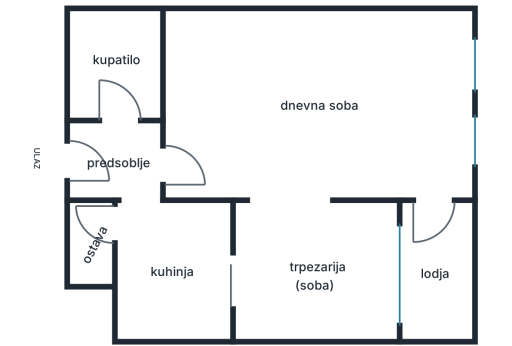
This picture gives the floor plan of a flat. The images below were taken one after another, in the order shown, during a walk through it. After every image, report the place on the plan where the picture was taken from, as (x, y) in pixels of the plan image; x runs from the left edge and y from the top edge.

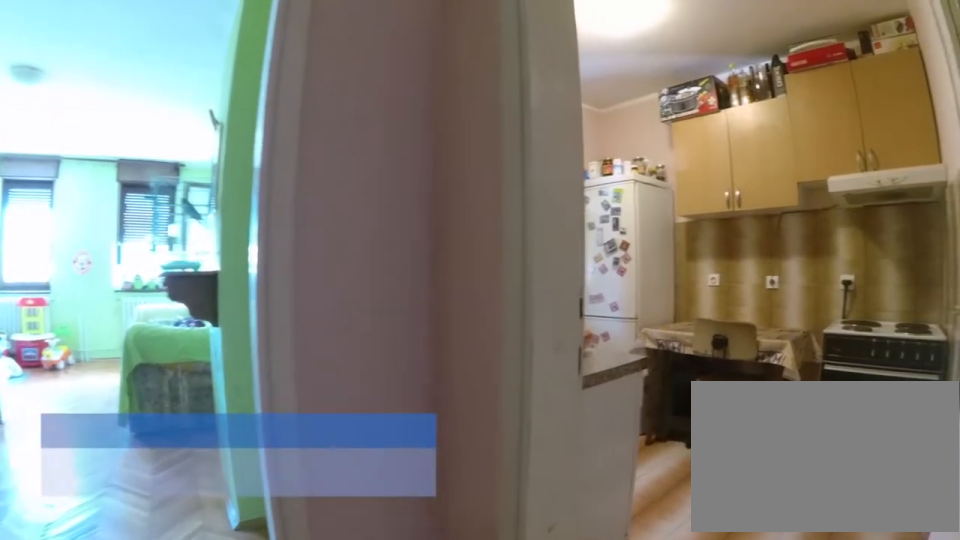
(102, 163)
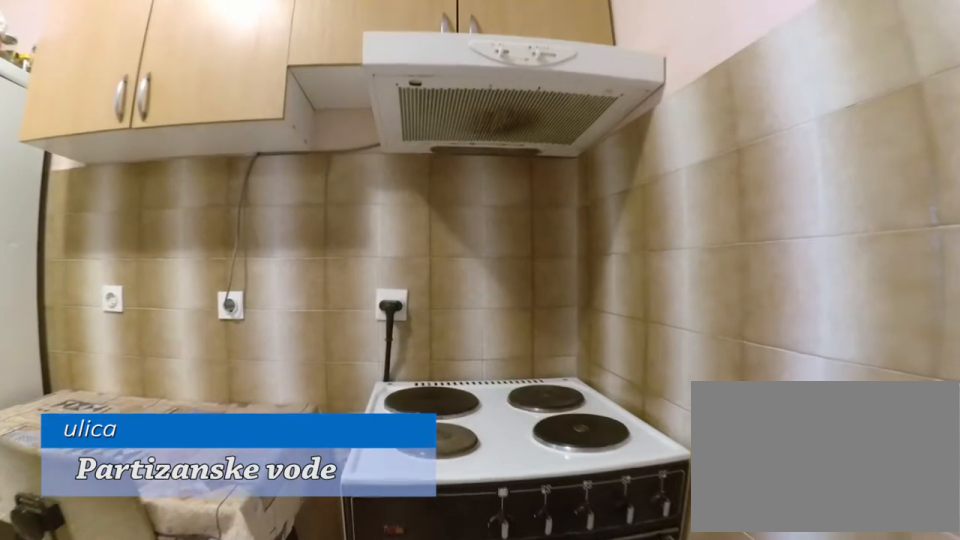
(137, 279)
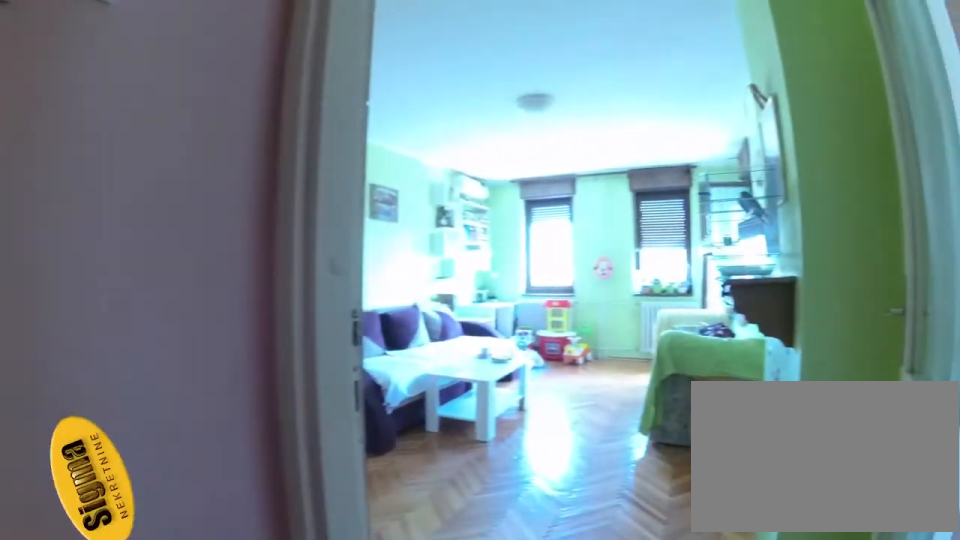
(131, 172)
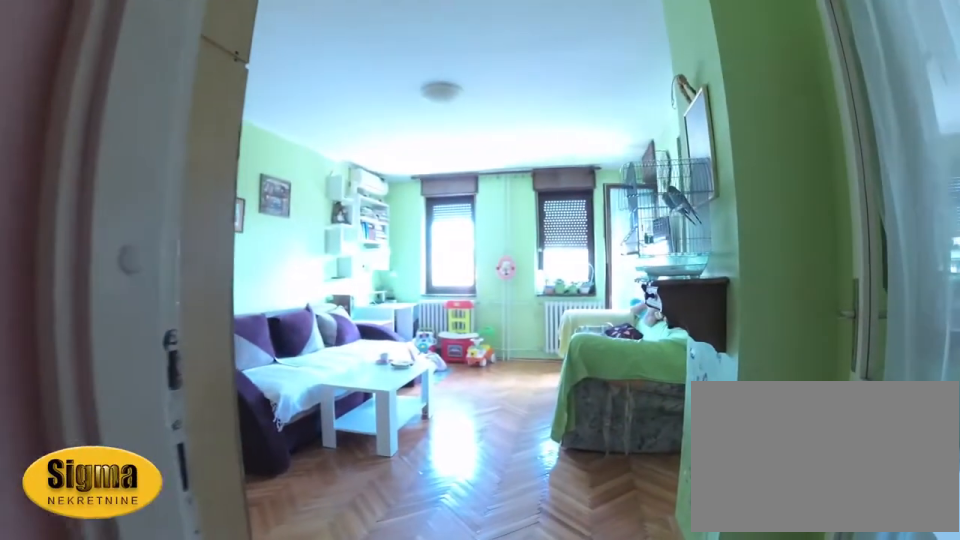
(142, 159)
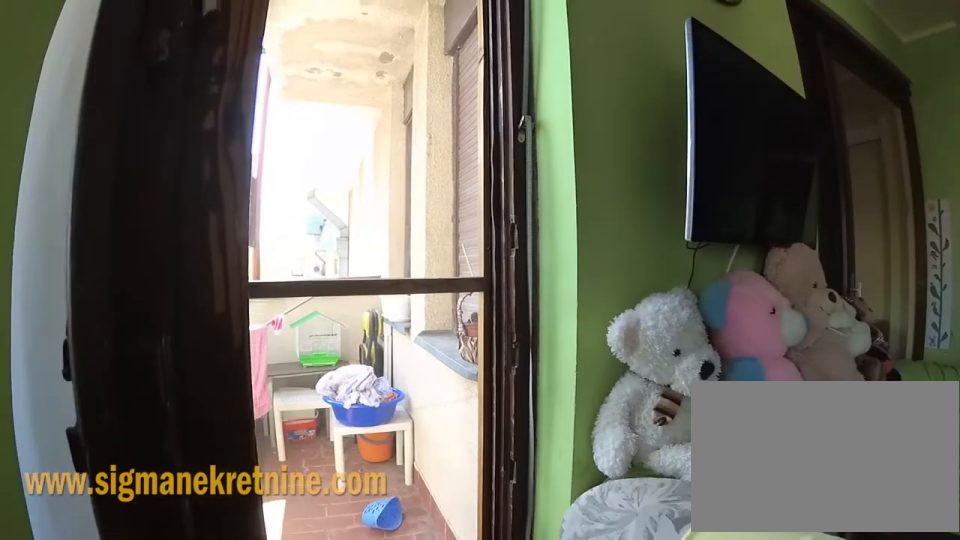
(438, 164)
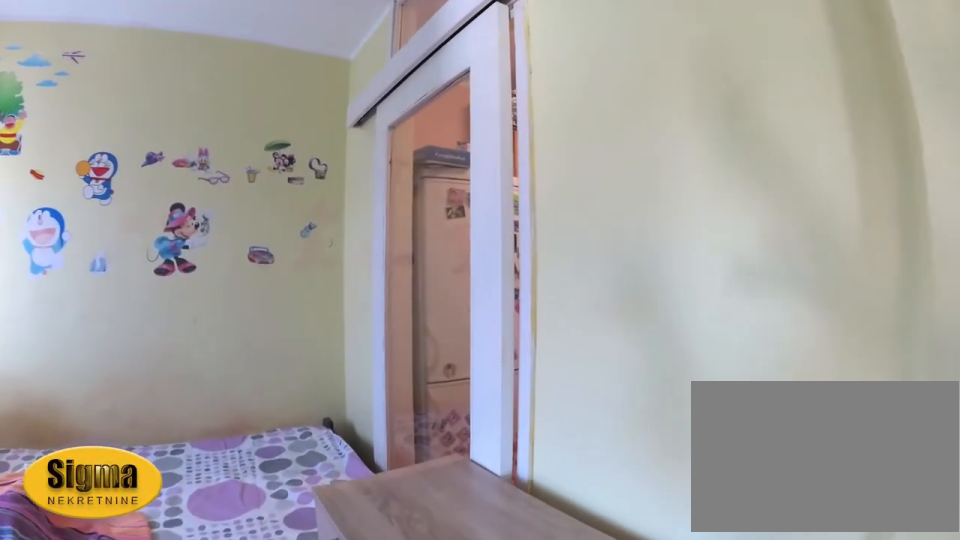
(286, 205)
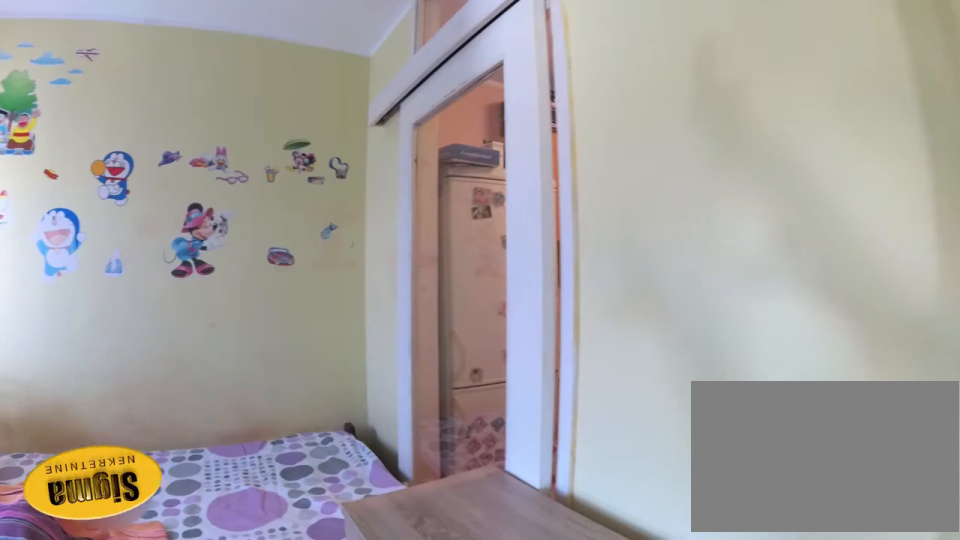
(286, 211)
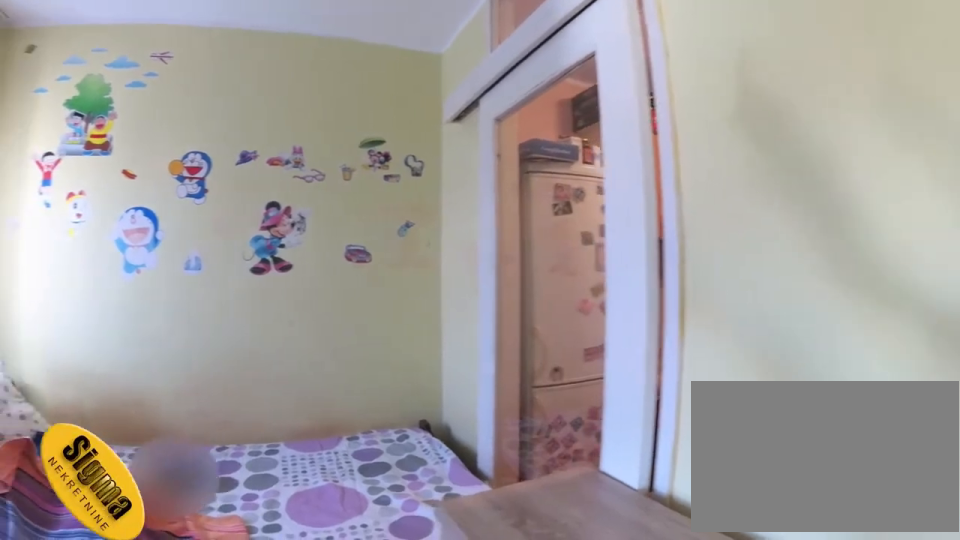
(288, 217)
